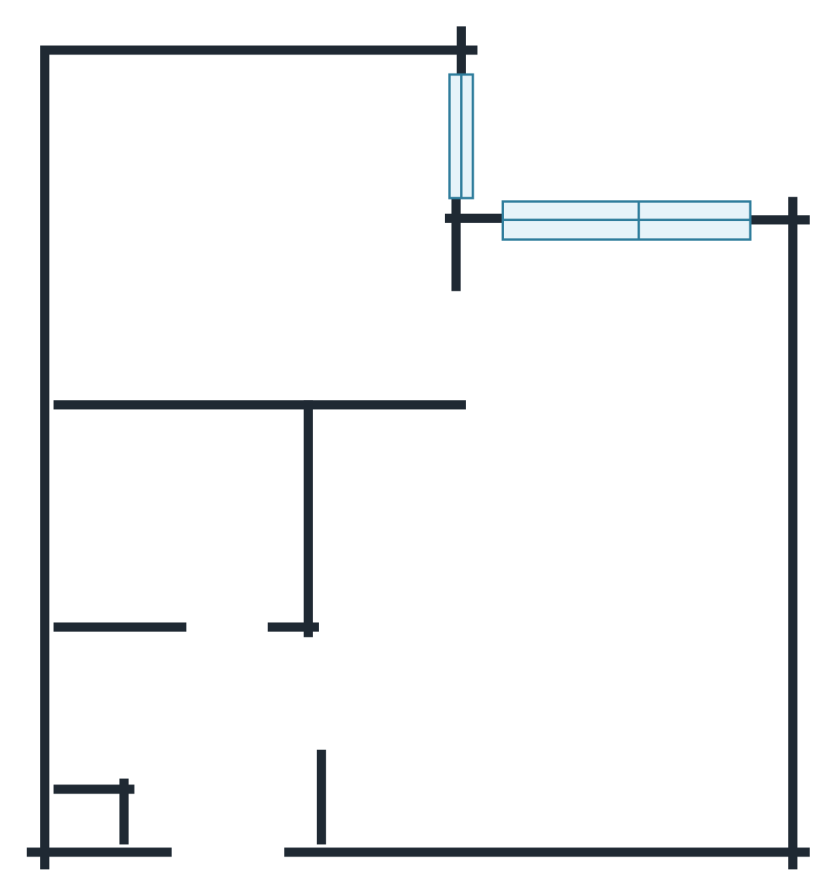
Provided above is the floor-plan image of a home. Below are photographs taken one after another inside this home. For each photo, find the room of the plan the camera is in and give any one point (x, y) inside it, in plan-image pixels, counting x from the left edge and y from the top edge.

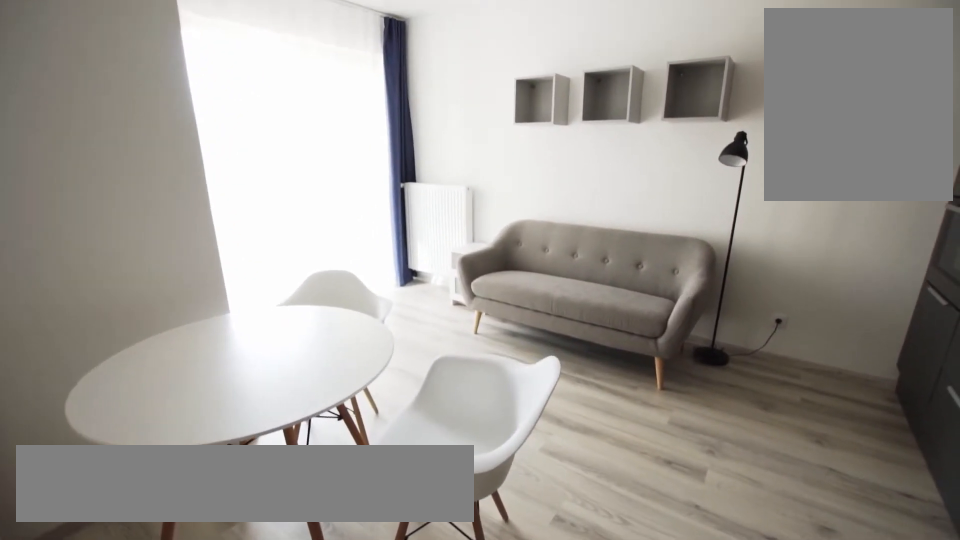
(536, 577)
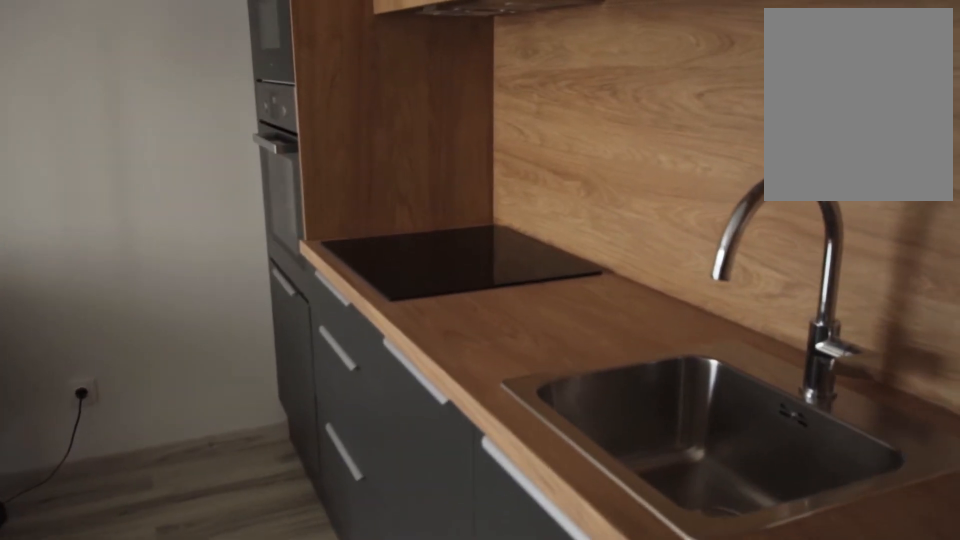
(538, 577)
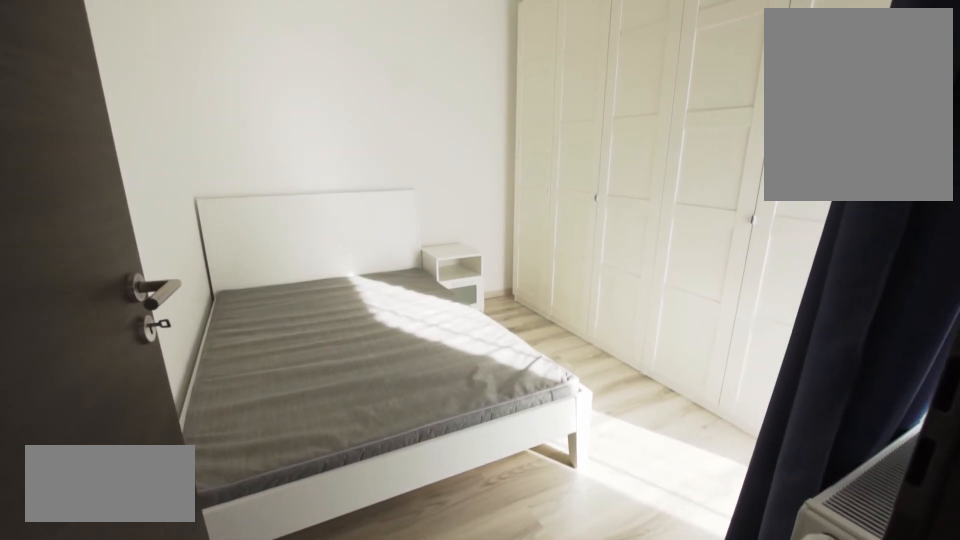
(242, 215)
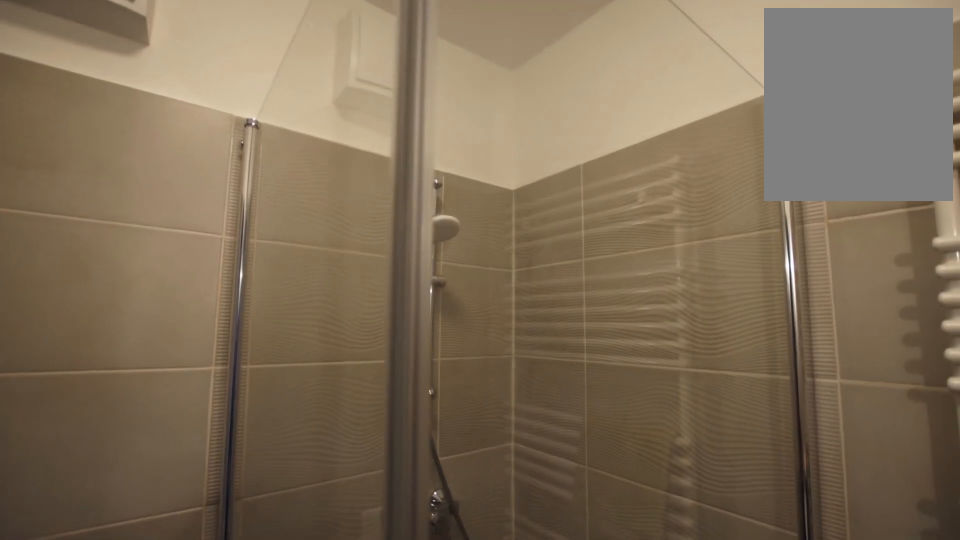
(159, 523)
